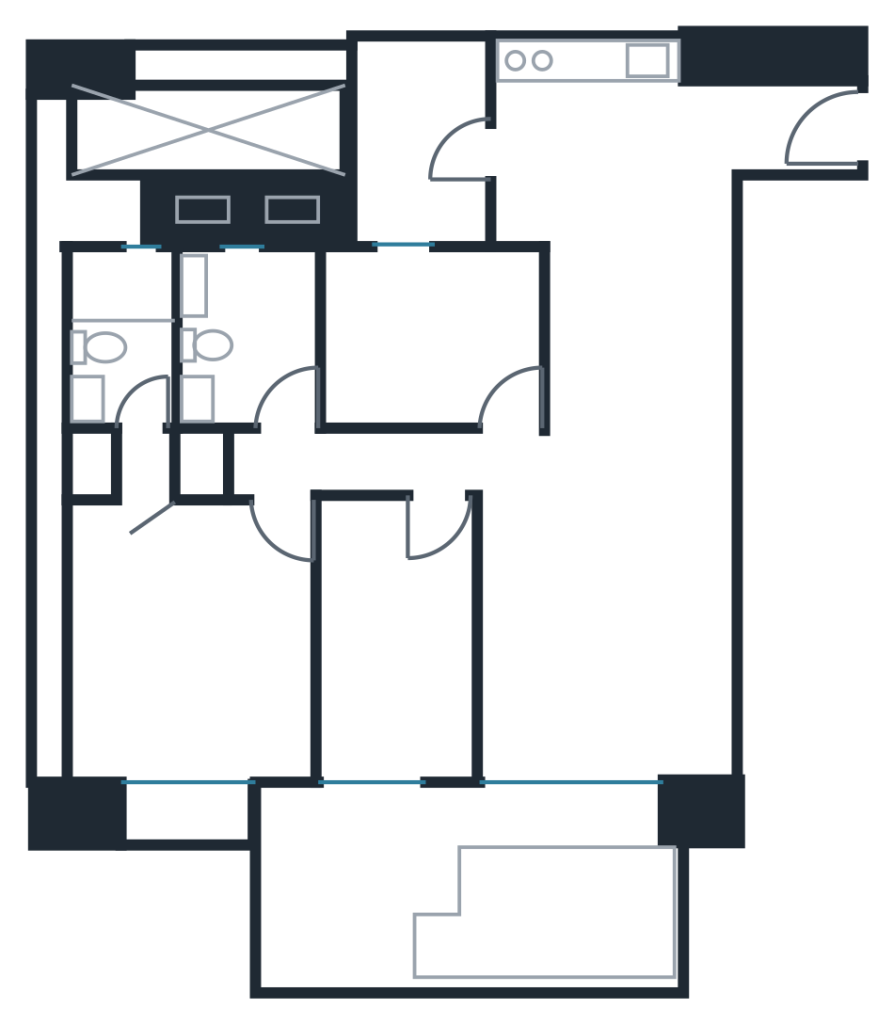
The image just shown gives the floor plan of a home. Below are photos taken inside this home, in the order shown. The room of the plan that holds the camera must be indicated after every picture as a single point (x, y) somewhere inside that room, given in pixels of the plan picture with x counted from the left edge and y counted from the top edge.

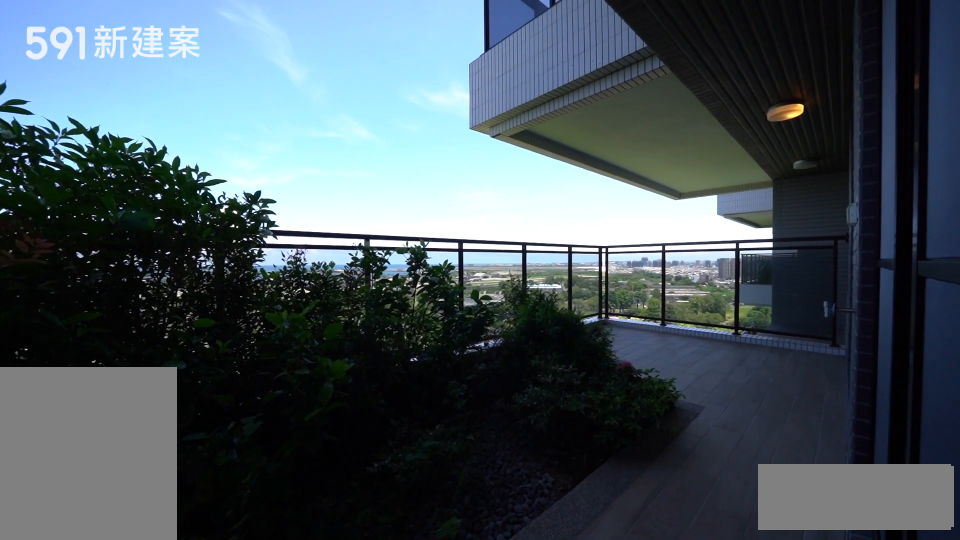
(470, 888)
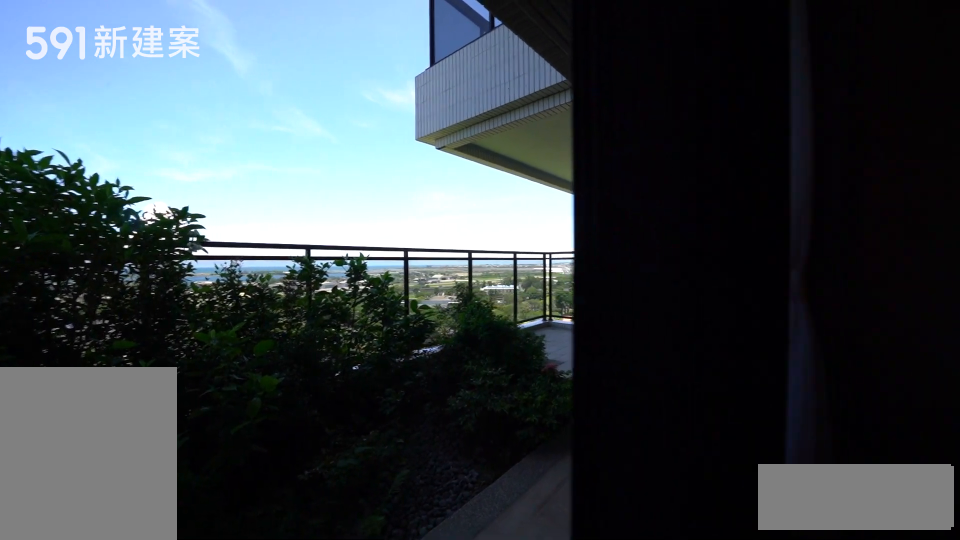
(470, 888)
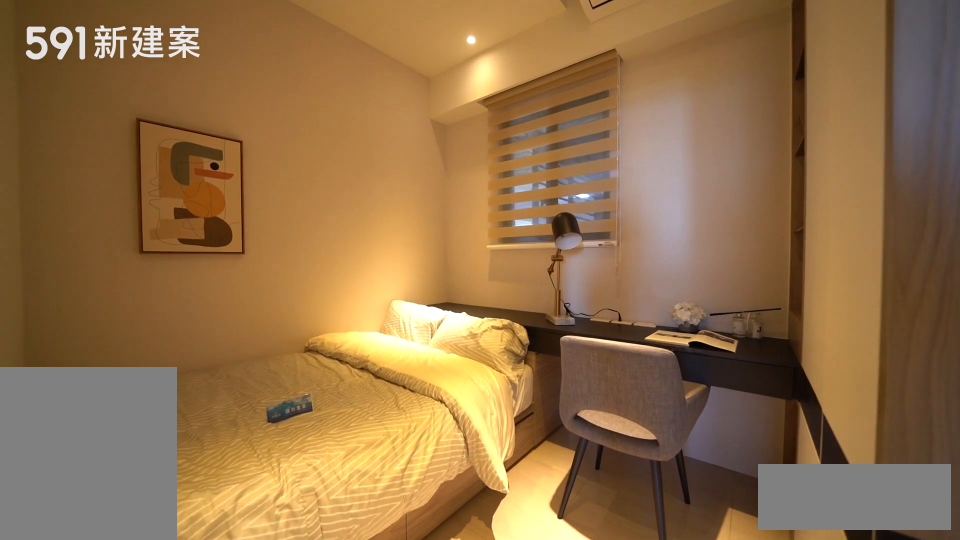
(434, 337)
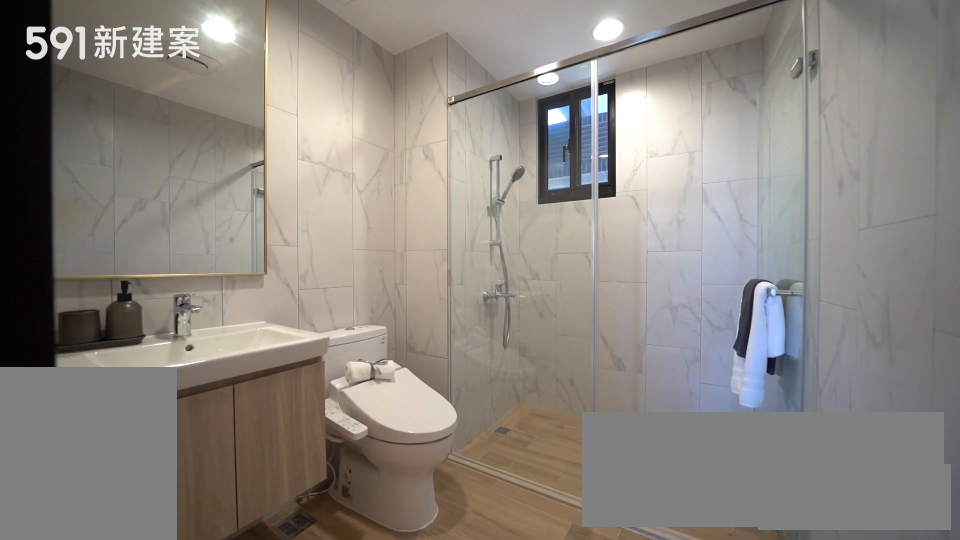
(244, 339)
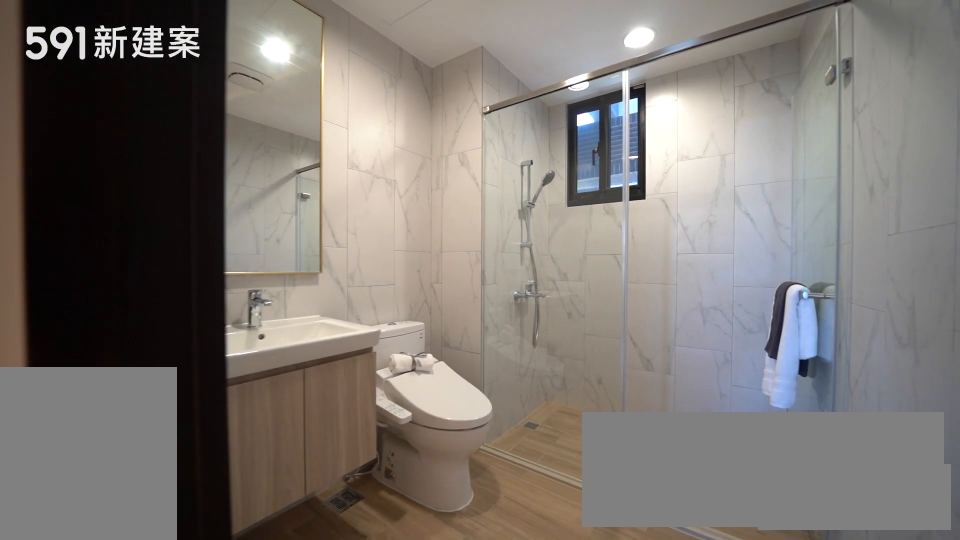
(244, 339)
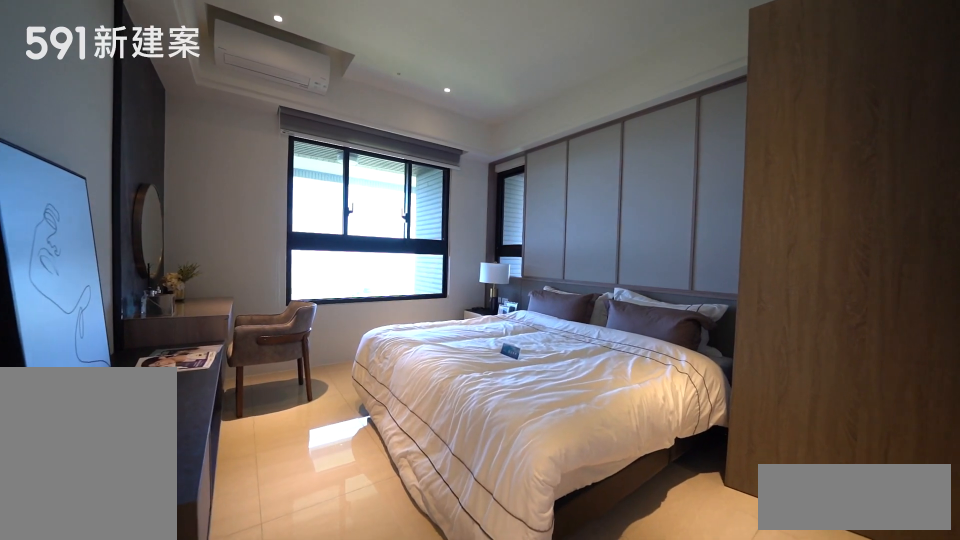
(190, 641)
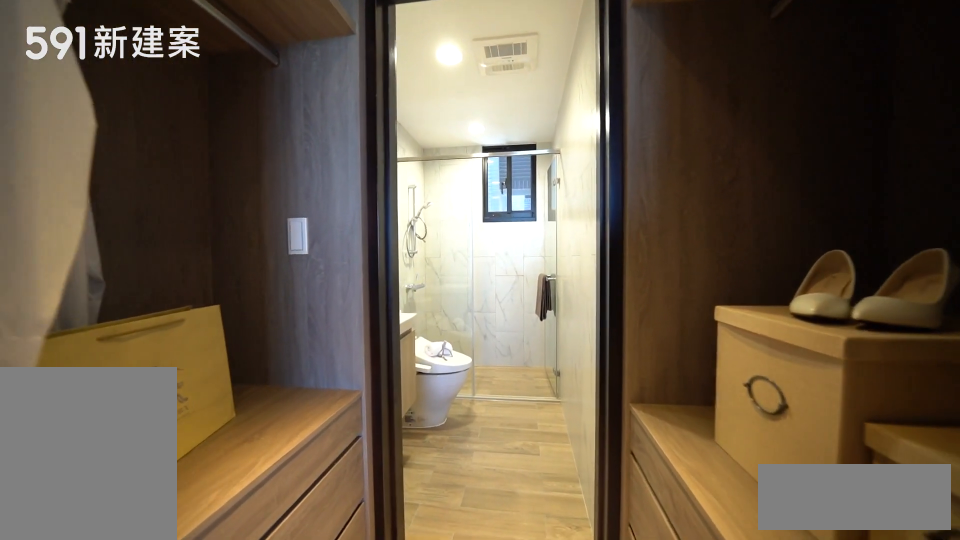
(142, 460)
